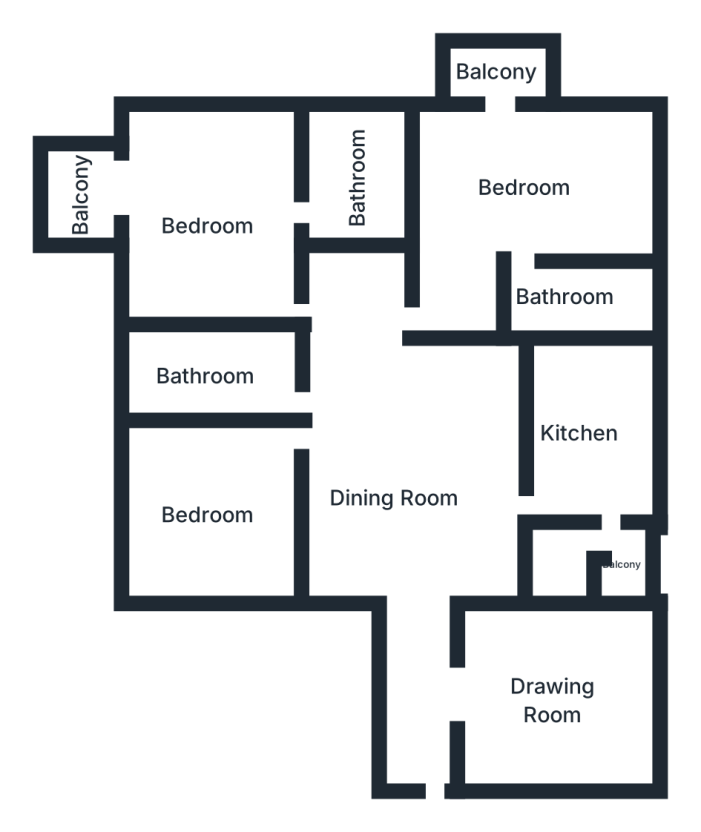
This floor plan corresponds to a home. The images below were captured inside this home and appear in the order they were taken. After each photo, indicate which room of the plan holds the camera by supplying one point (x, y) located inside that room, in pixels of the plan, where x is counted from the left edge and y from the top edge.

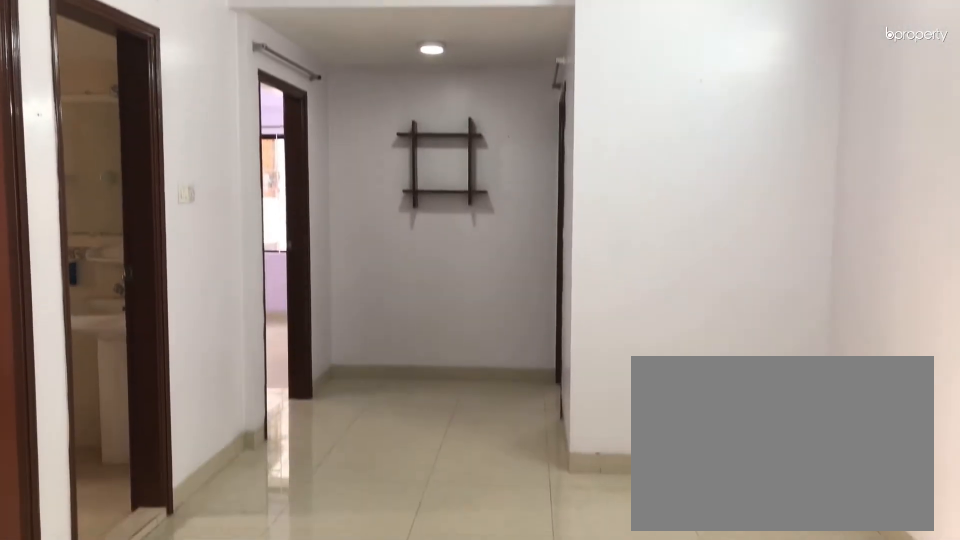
(393, 501)
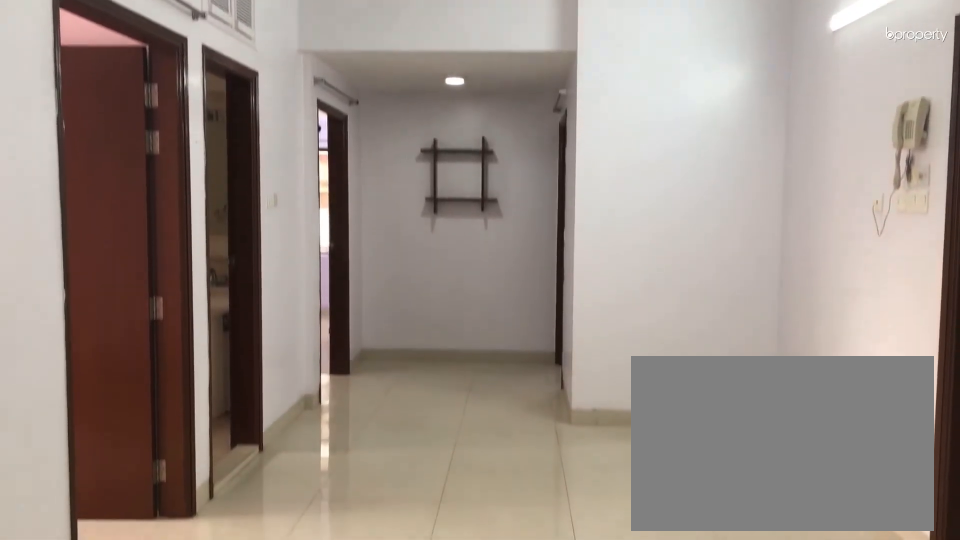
(393, 502)
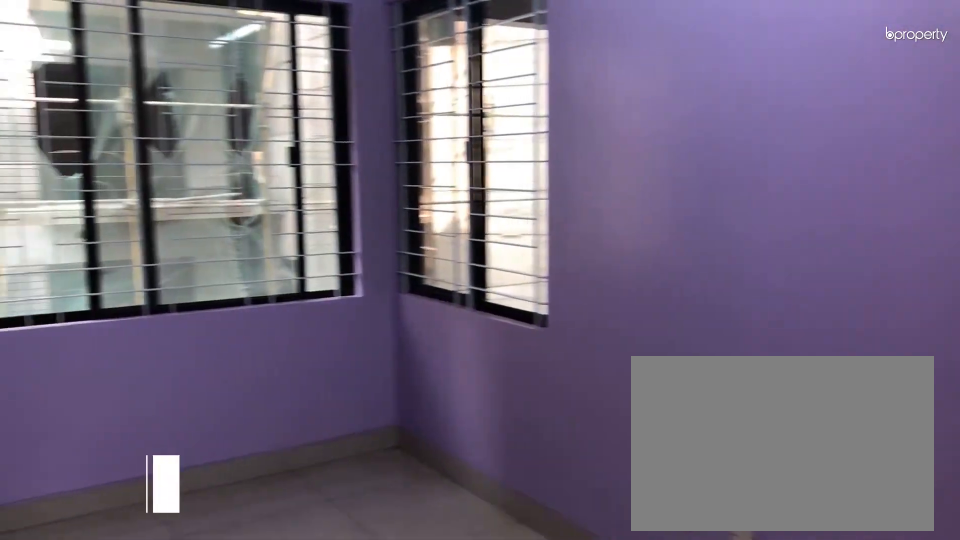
(554, 700)
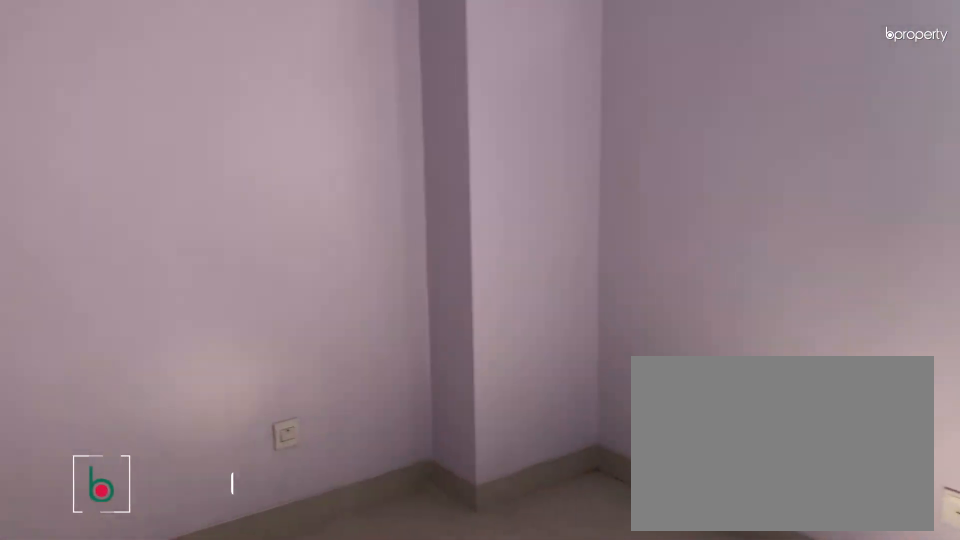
(203, 513)
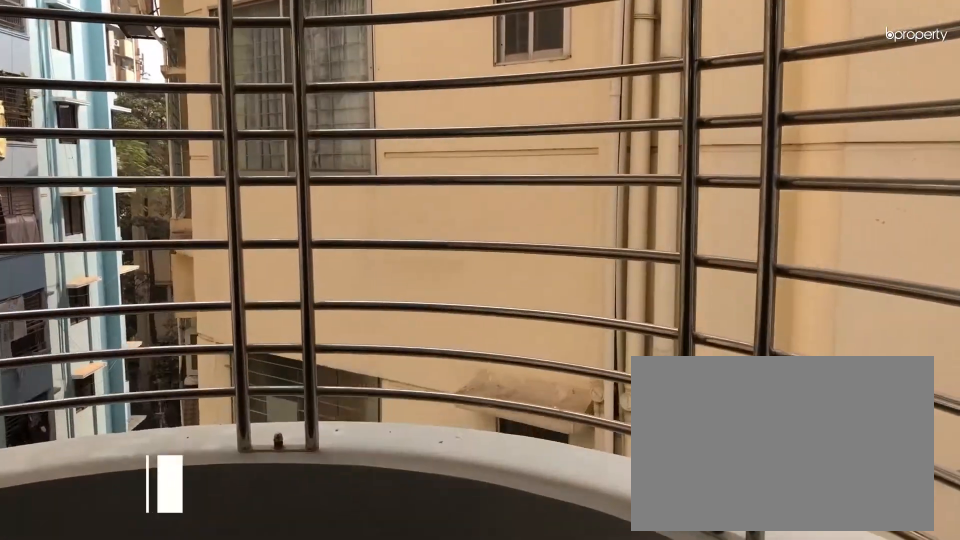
(82, 194)
